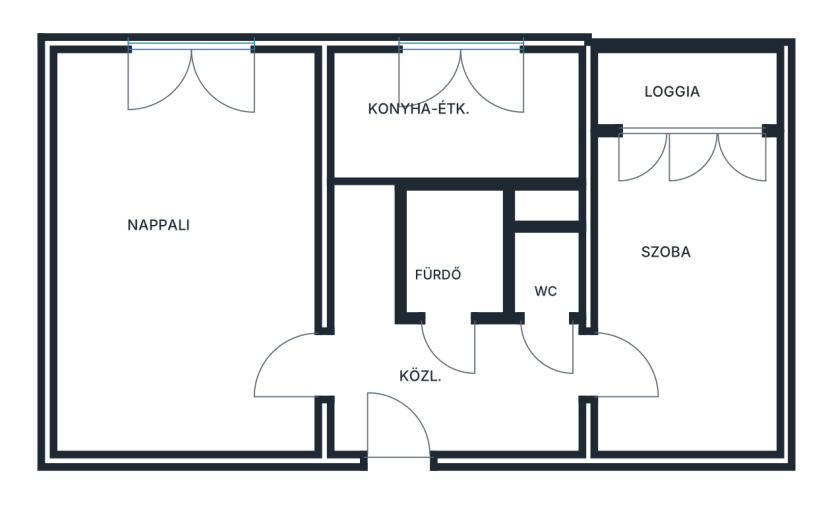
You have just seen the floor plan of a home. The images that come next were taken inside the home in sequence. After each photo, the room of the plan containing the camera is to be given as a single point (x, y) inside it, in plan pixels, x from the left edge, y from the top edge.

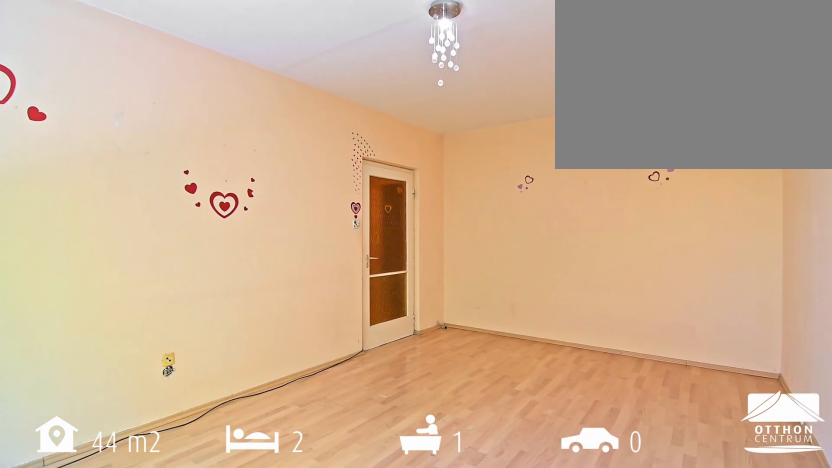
(161, 256)
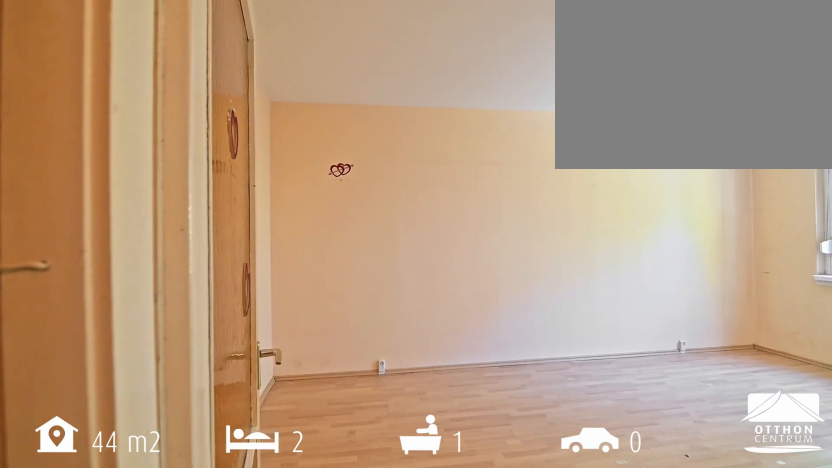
(161, 256)
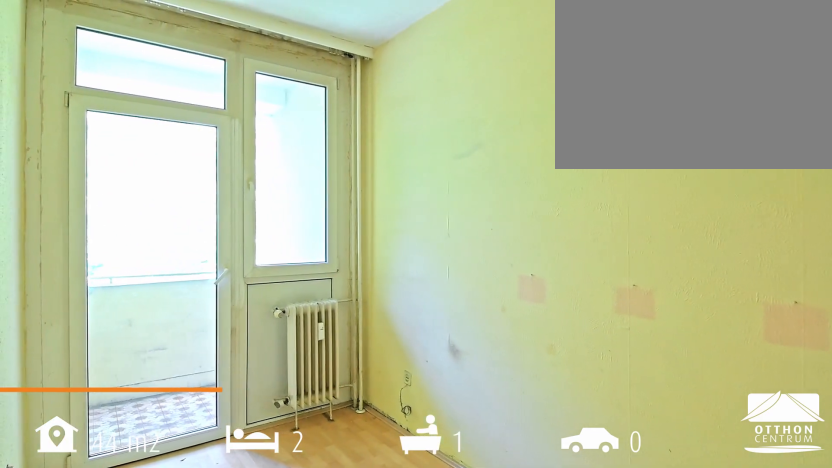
(673, 286)
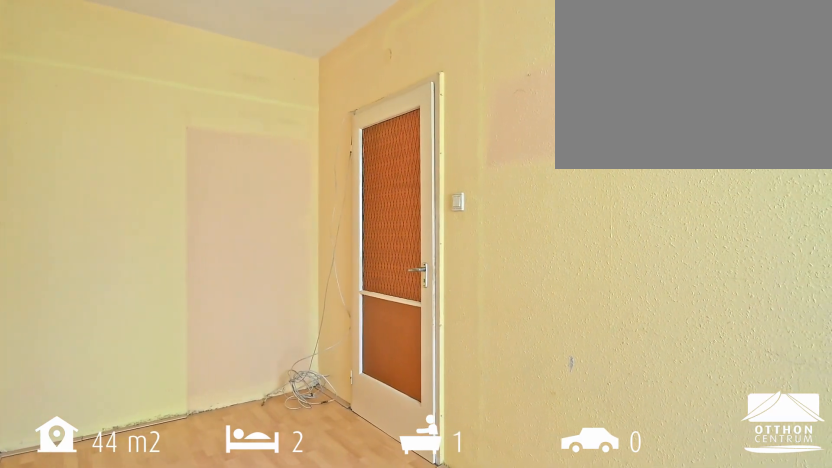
(673, 286)
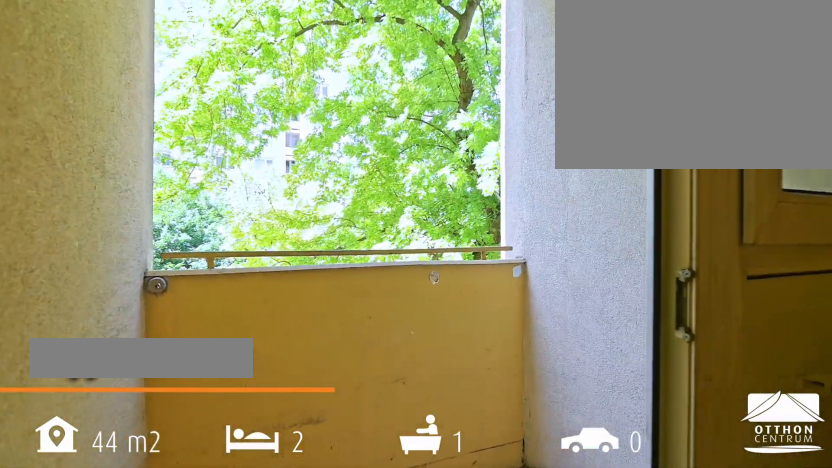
(748, 93)
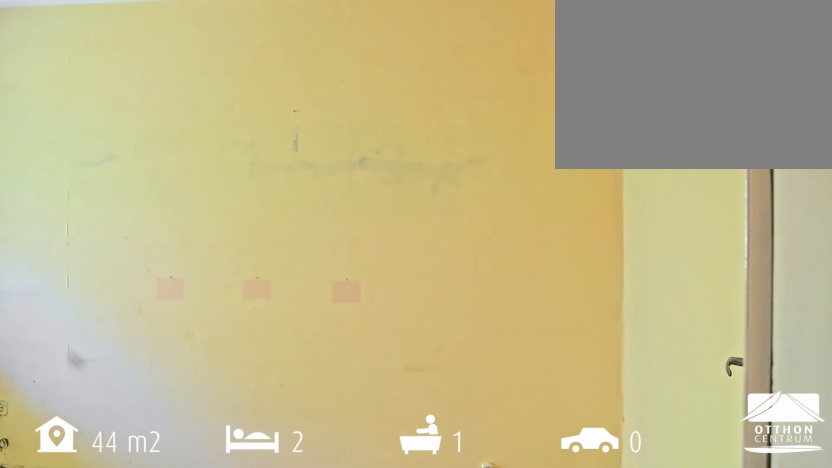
(673, 278)
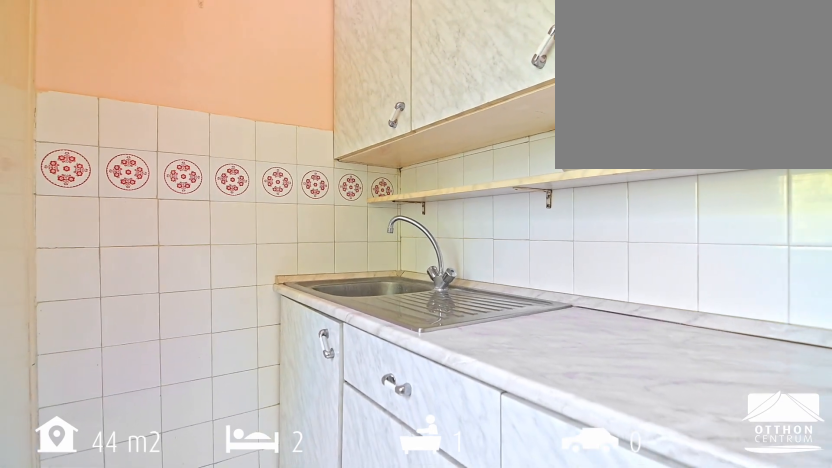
(451, 150)
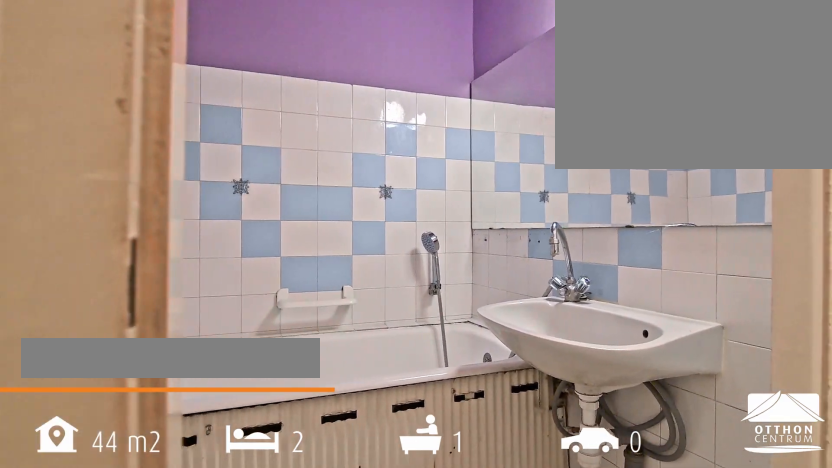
(462, 225)
